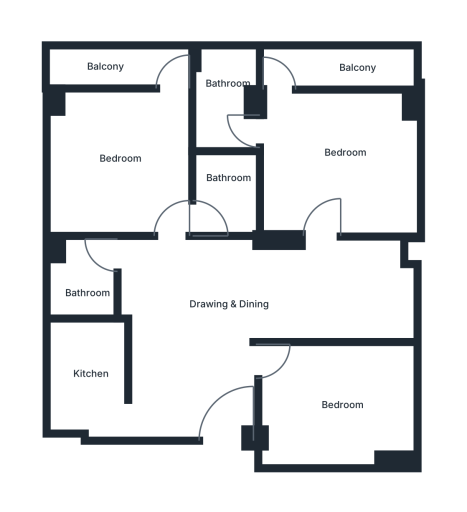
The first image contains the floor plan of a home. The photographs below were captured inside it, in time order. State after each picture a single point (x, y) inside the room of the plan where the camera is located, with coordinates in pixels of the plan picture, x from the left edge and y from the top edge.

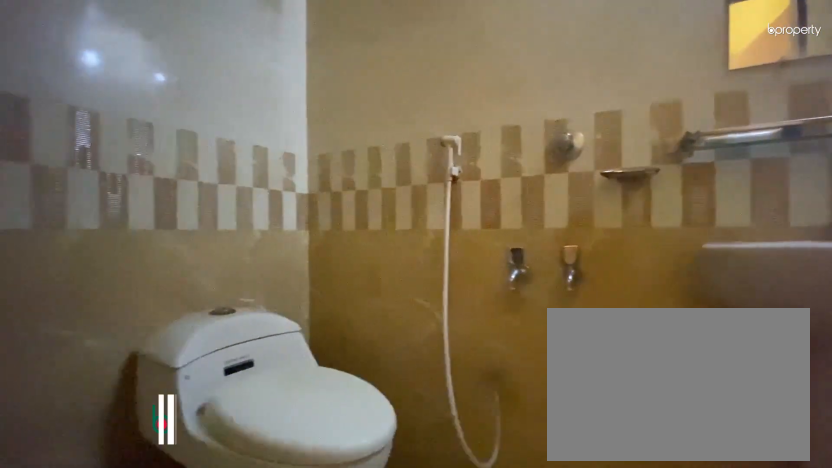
(226, 200)
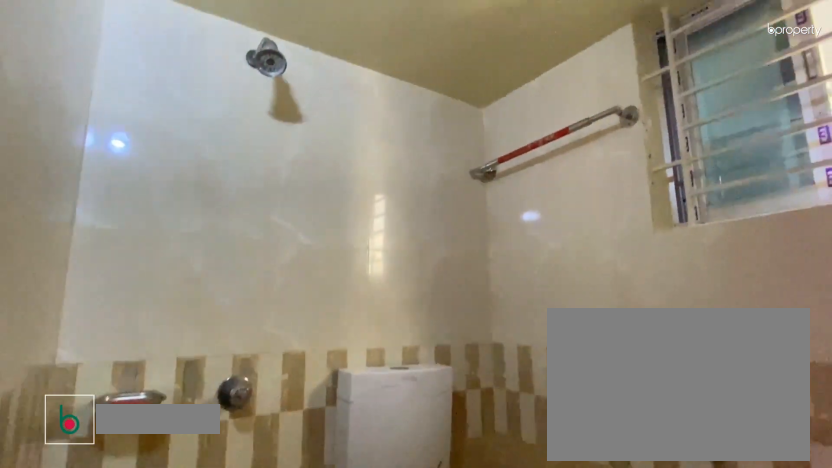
(87, 267)
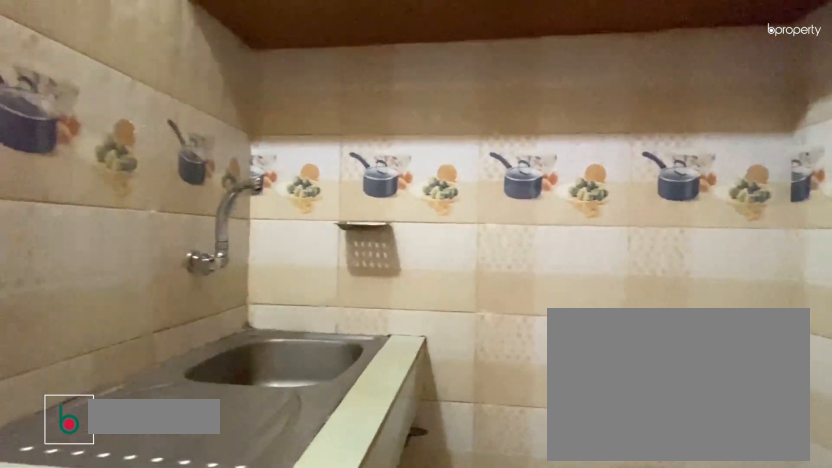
(89, 373)
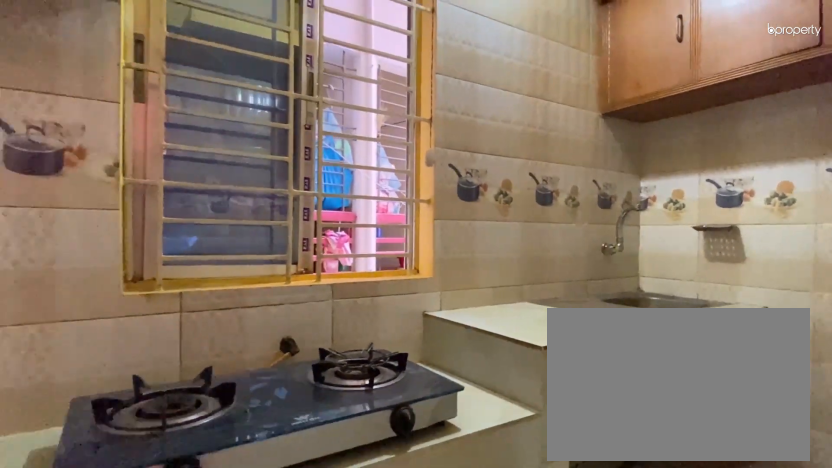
(89, 373)
